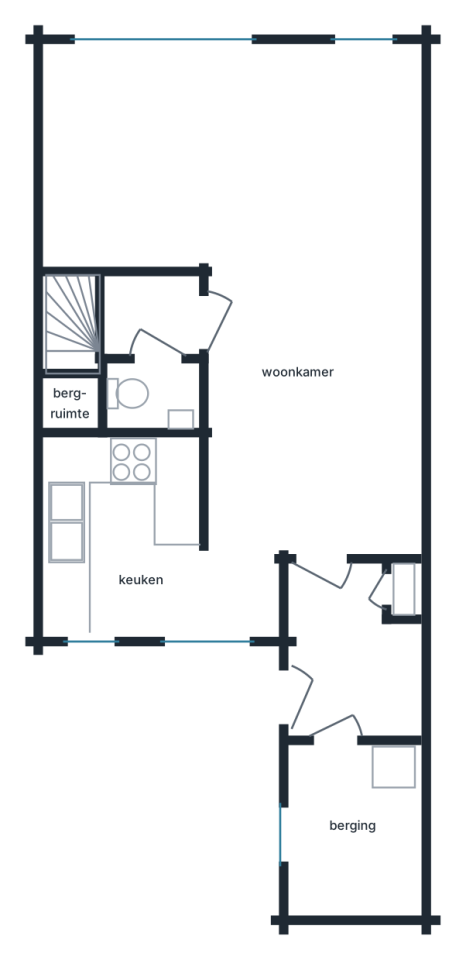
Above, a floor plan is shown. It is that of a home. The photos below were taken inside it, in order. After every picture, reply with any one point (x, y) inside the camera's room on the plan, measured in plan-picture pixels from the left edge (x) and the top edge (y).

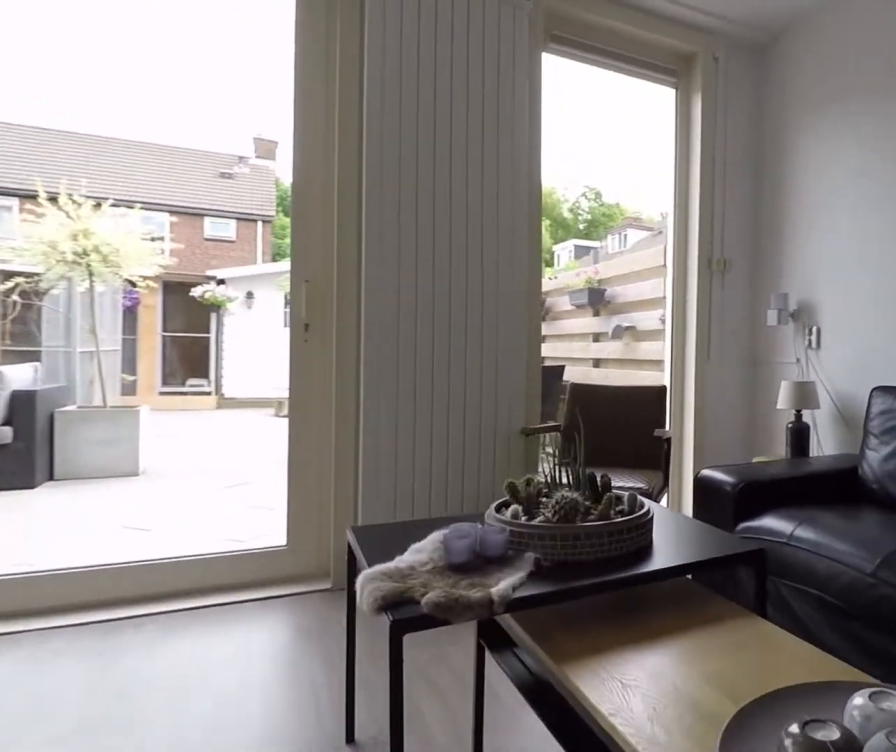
(71, 232)
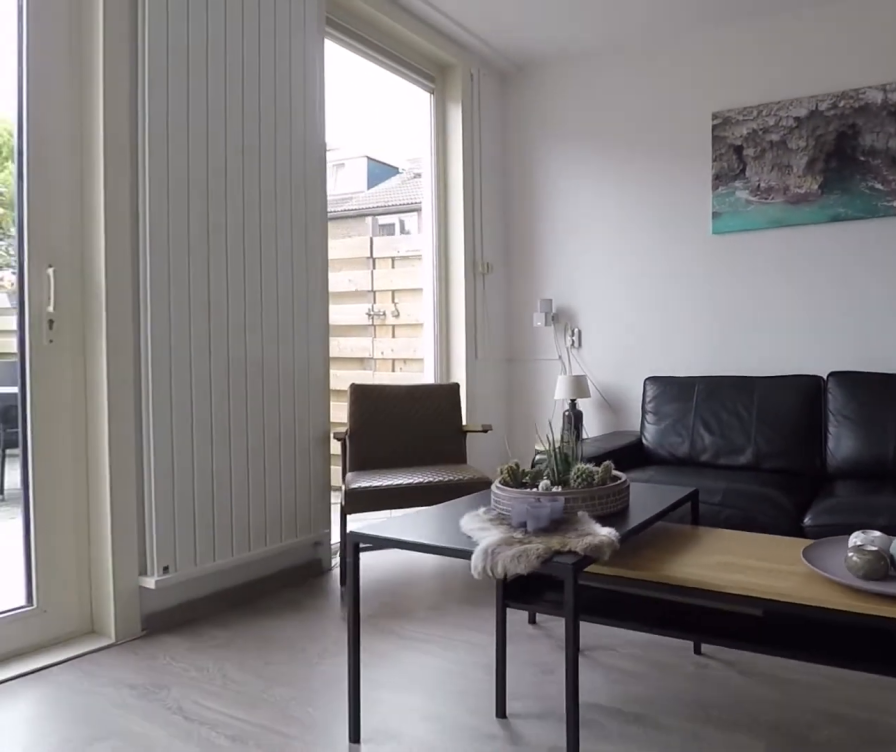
(71, 232)
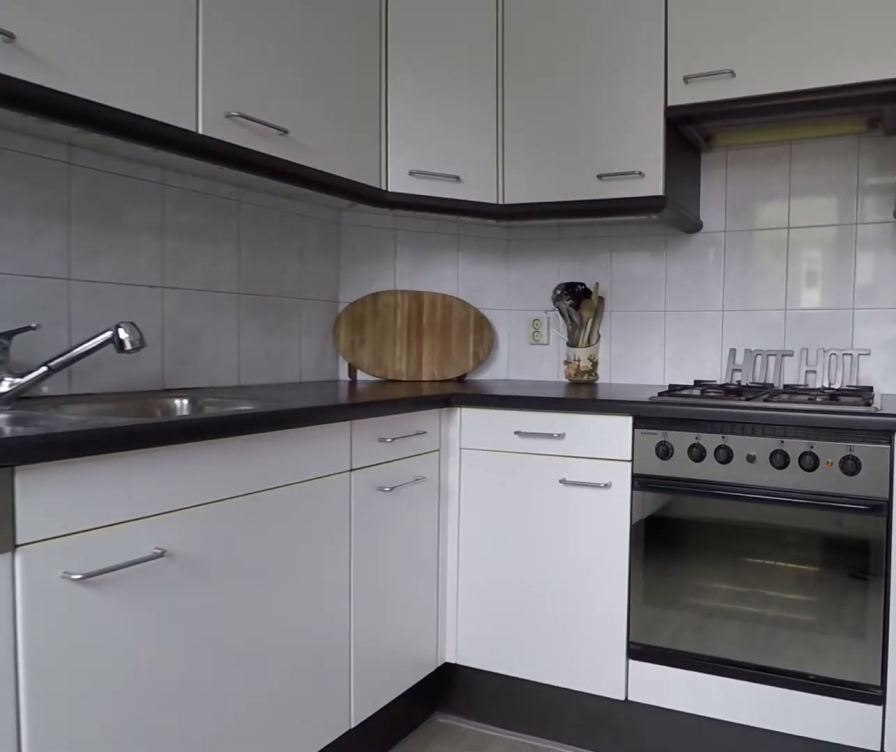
(142, 546)
